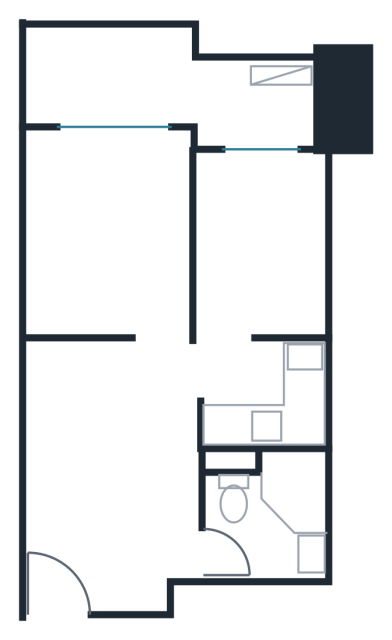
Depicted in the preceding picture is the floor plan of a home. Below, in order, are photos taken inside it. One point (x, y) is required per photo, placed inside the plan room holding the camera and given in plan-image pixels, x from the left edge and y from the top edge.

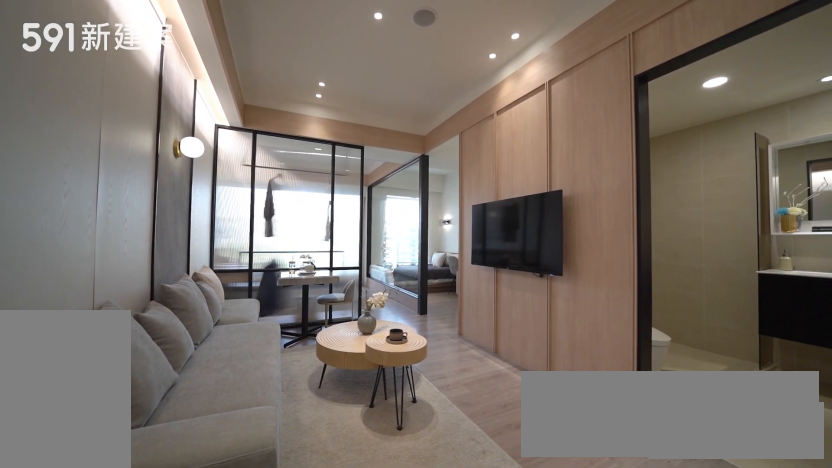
(105, 475)
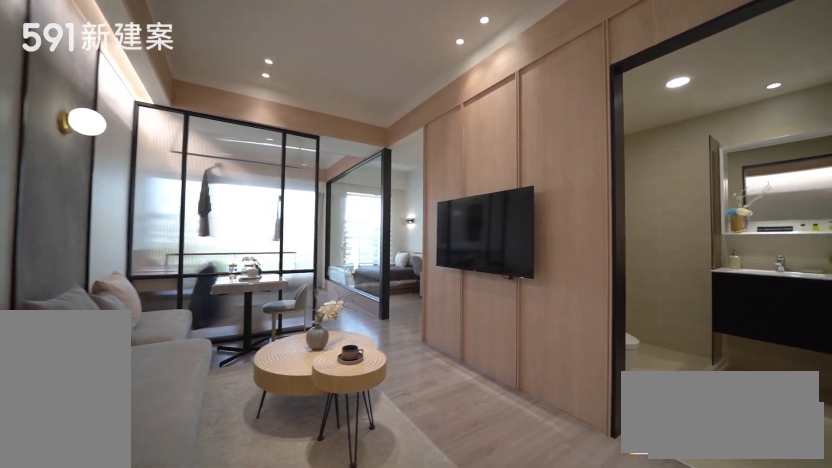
(105, 475)
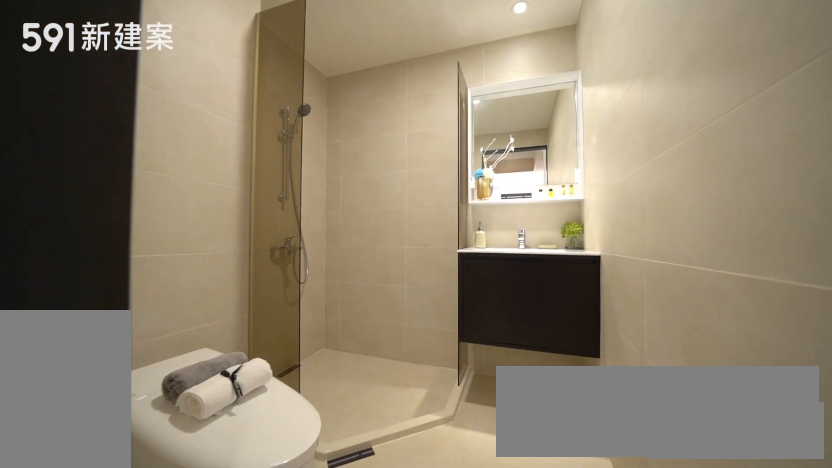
(268, 515)
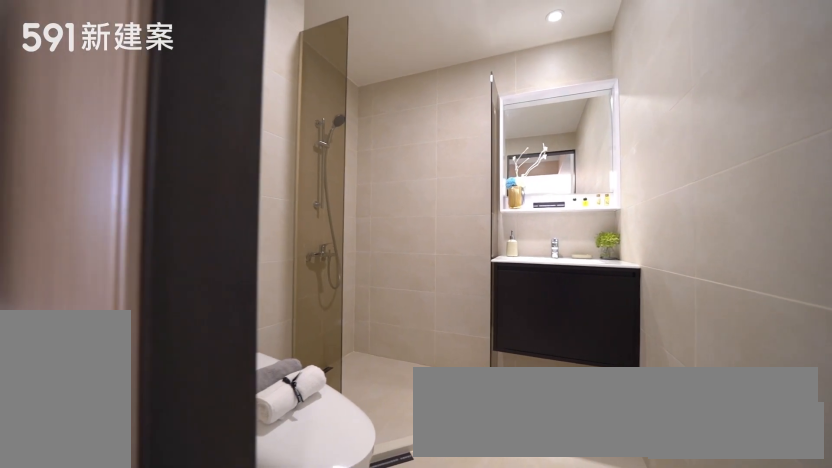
(268, 515)
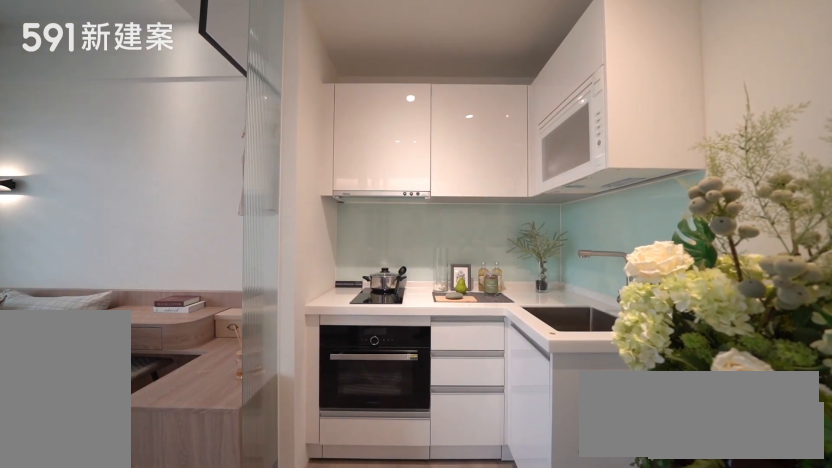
(266, 395)
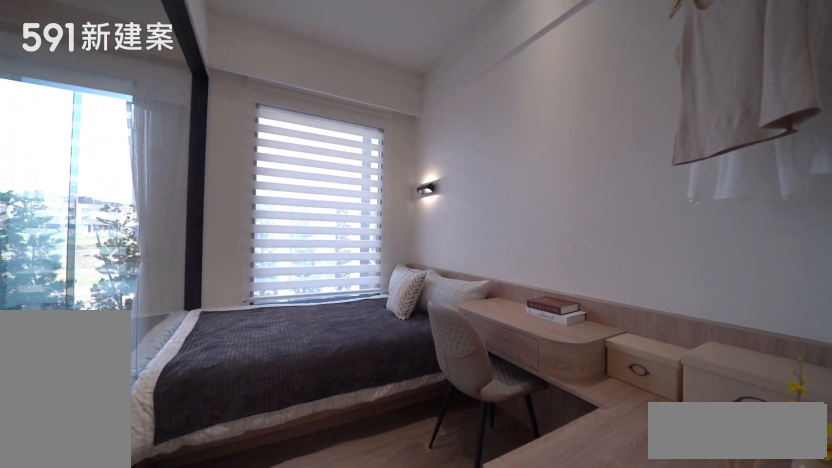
(264, 242)
